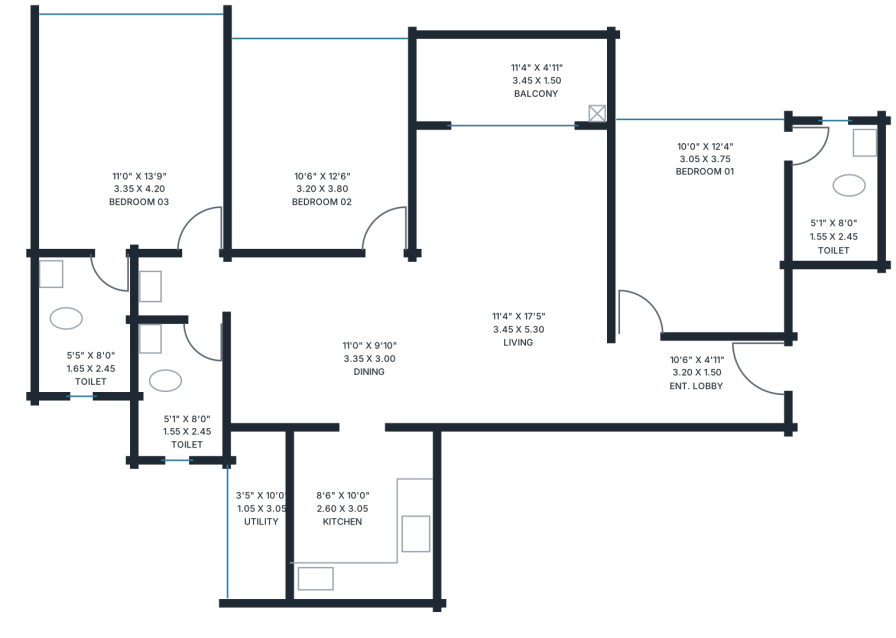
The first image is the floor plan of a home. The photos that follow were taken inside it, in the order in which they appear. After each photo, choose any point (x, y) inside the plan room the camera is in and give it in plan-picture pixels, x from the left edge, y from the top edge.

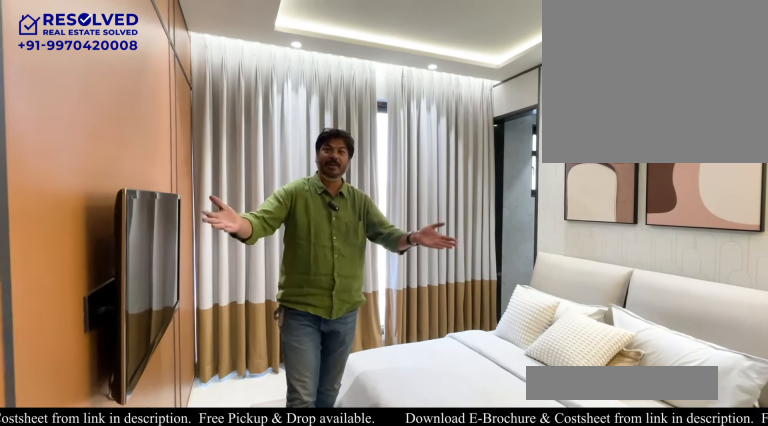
(700, 227)
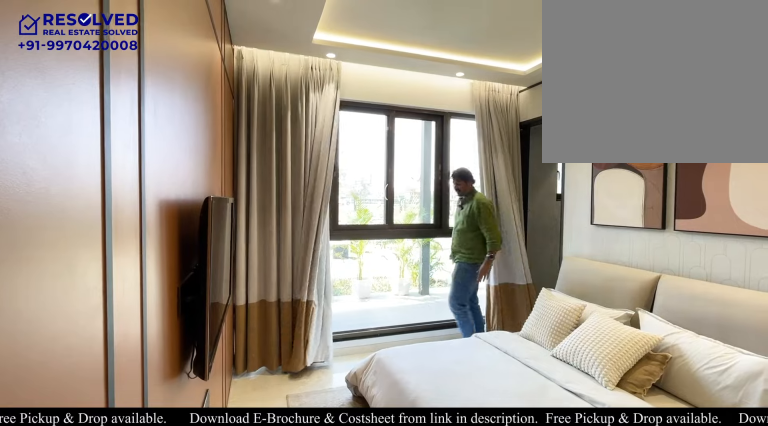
(700, 227)
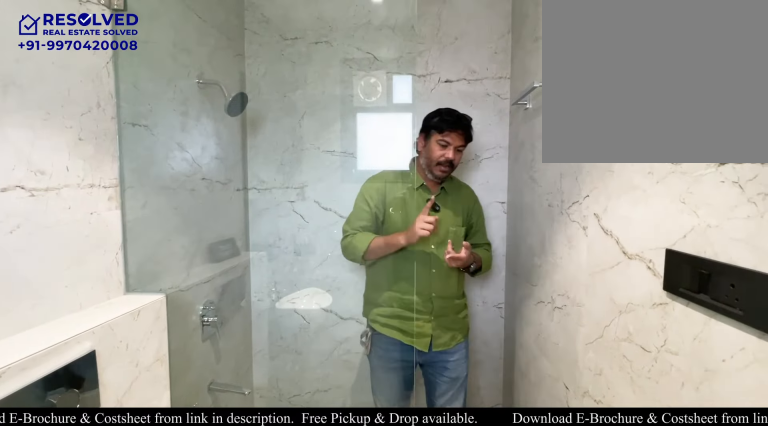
(833, 195)
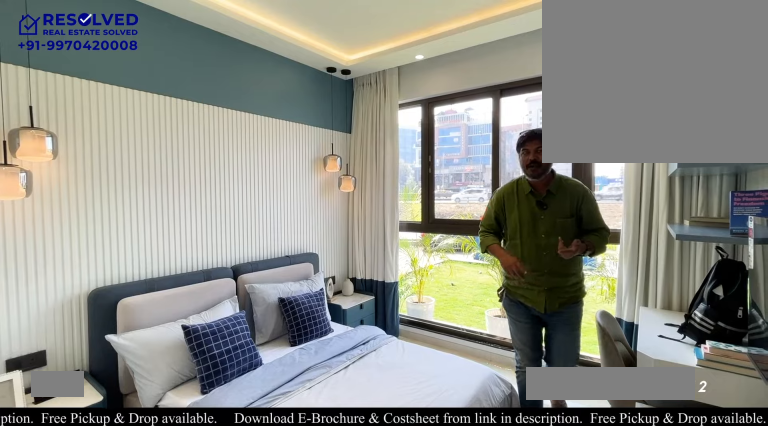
(320, 144)
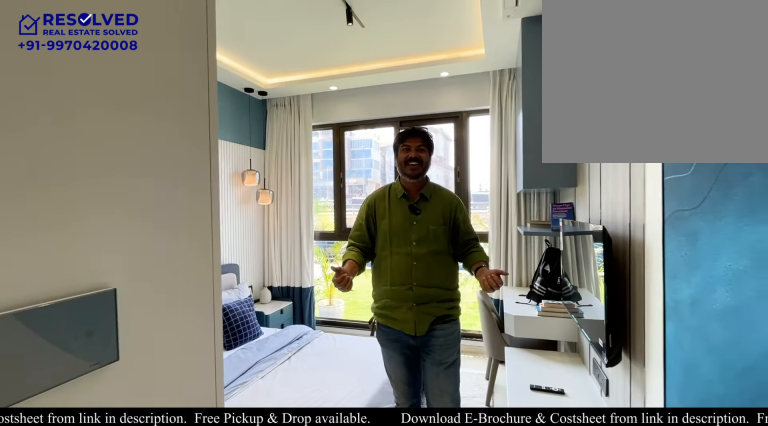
(319, 144)
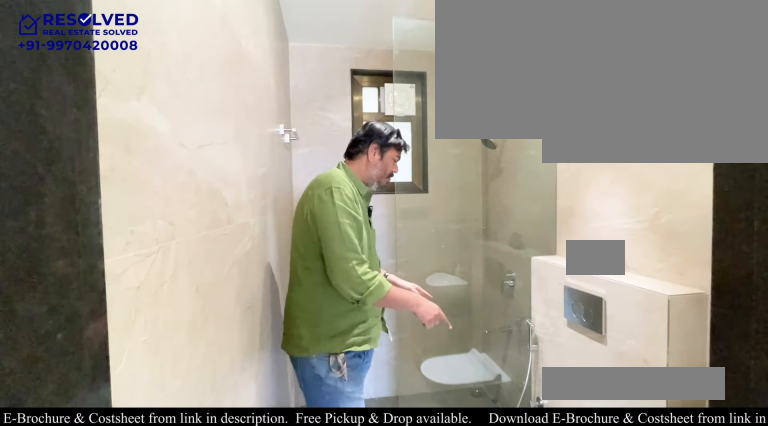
(179, 388)
